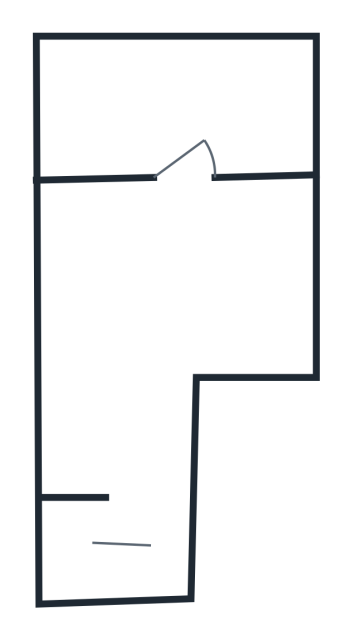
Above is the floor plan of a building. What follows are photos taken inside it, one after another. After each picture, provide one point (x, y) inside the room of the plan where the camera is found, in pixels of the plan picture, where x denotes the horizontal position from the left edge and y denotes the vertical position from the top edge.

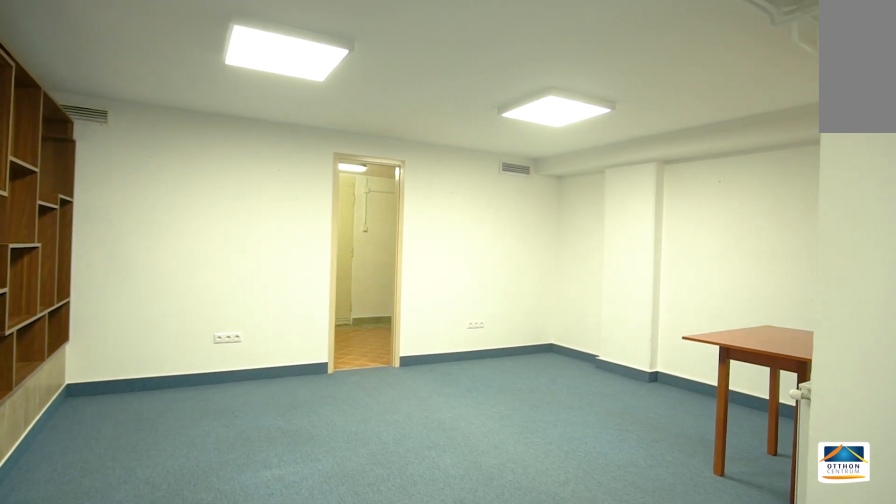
(161, 294)
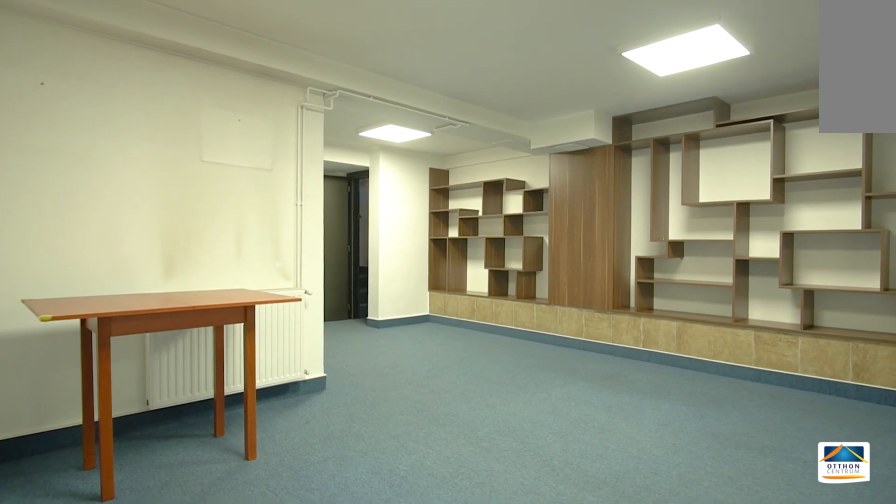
(161, 295)
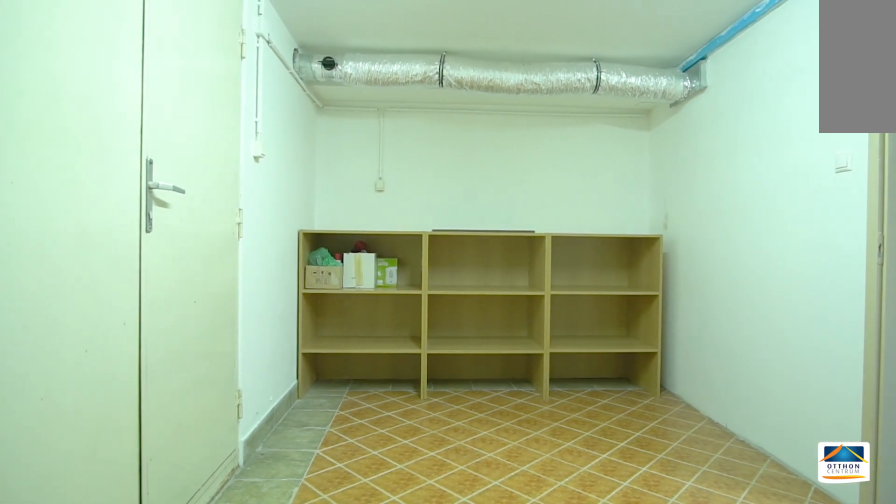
(173, 95)
